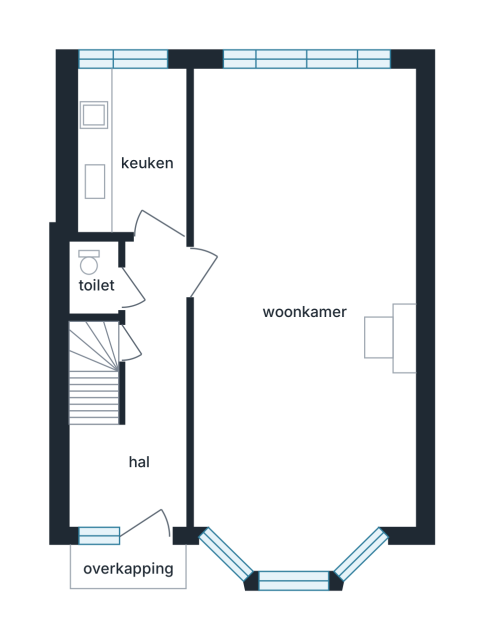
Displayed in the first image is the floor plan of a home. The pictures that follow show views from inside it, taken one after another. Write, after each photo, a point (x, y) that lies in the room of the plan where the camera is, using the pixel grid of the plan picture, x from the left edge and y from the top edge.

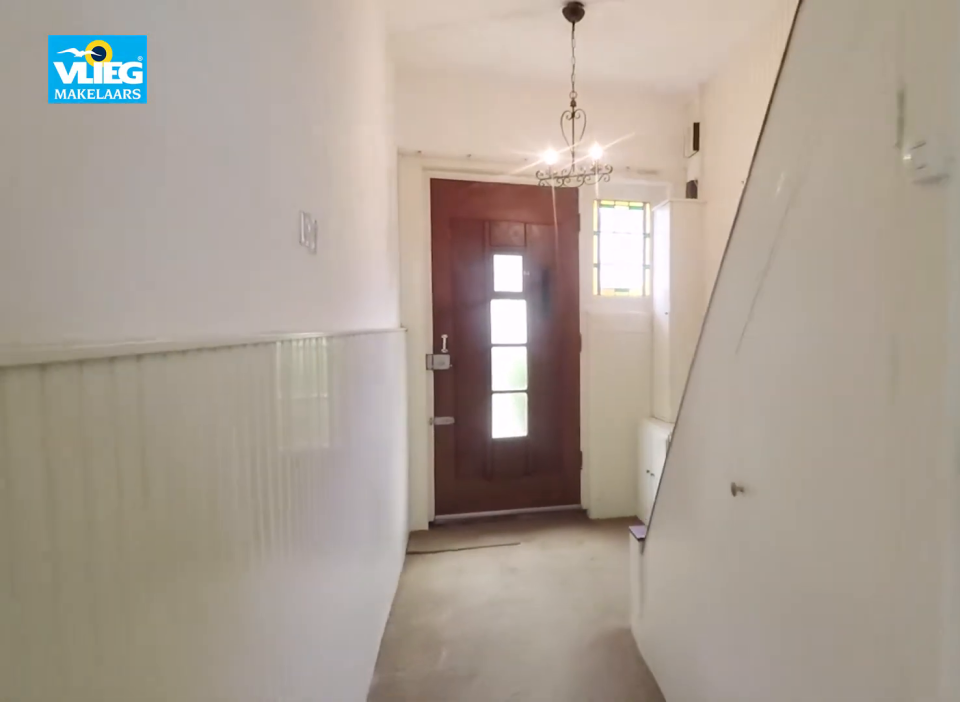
(141, 405)
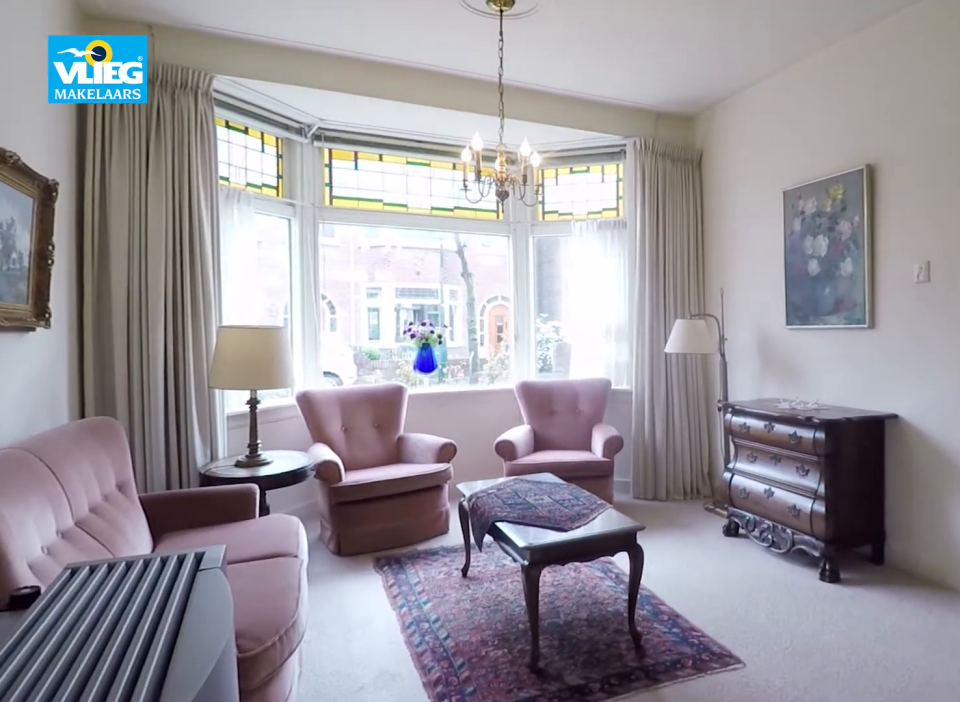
(297, 114)
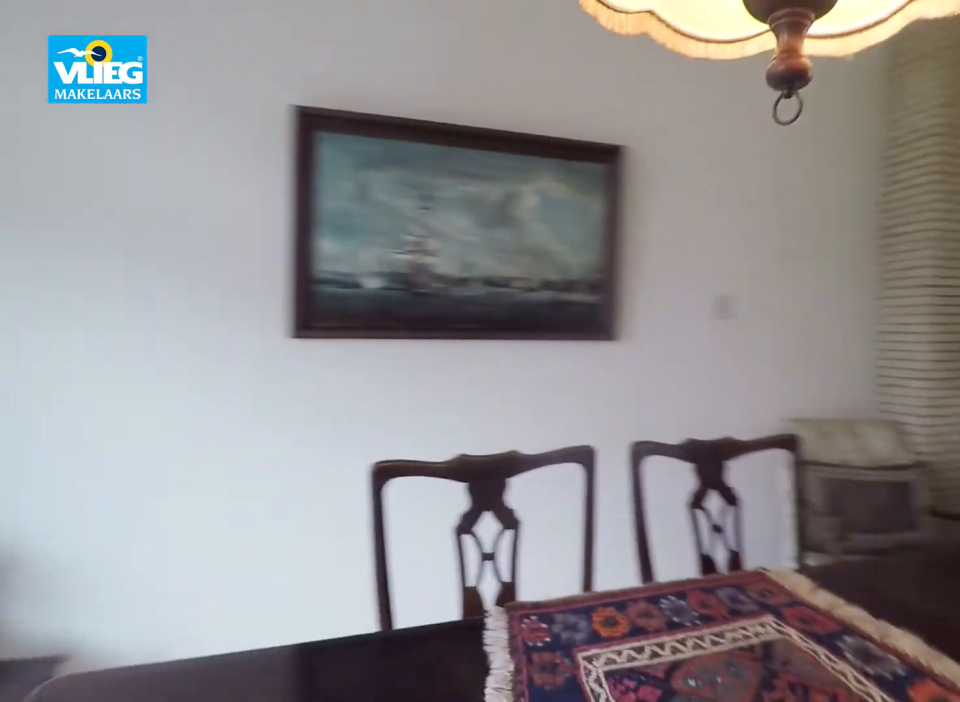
(297, 114)
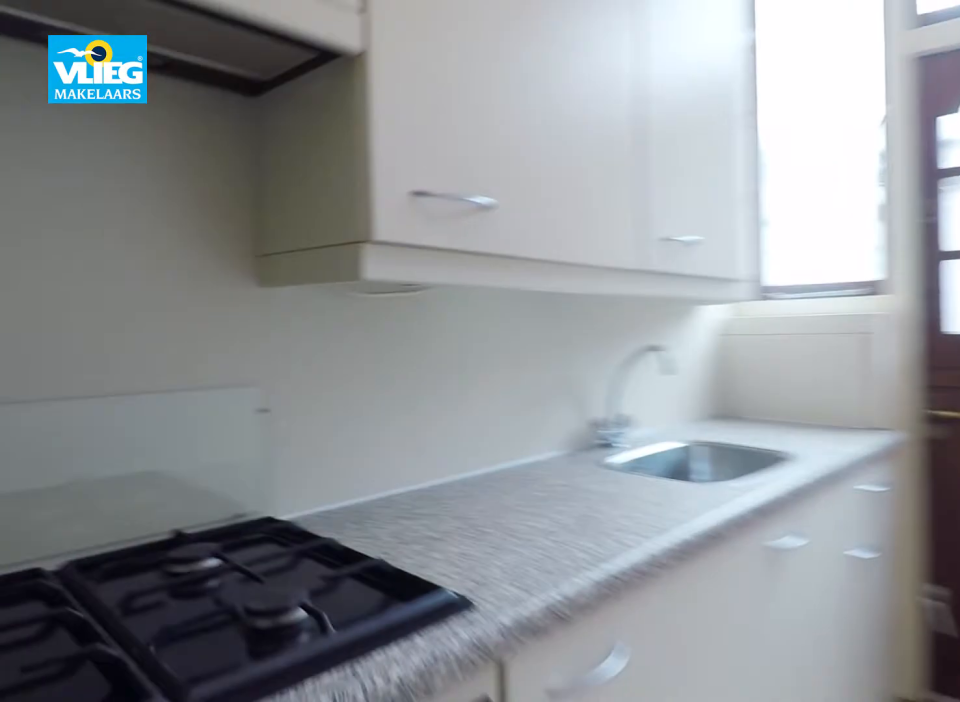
(132, 149)
